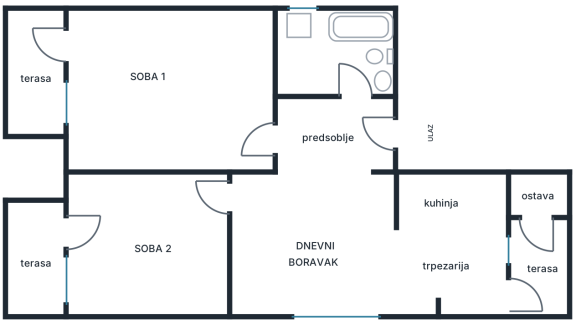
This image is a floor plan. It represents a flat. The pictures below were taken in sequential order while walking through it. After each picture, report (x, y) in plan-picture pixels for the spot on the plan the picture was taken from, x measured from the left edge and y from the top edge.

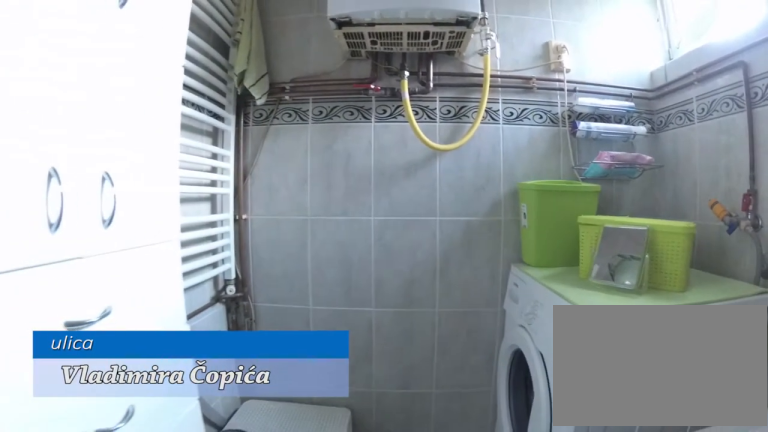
(366, 71)
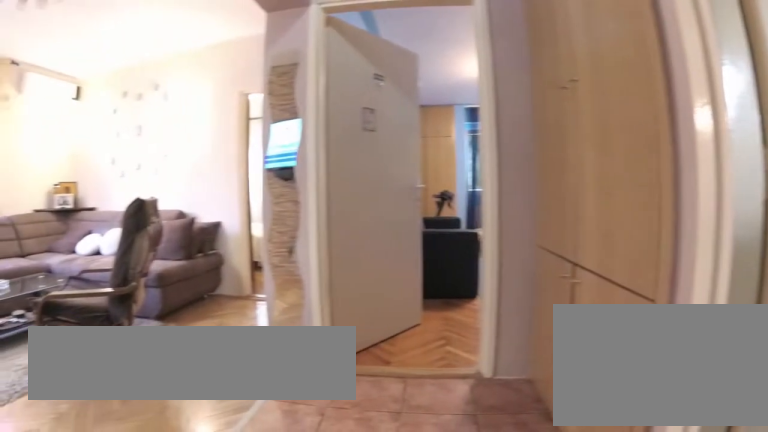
(383, 125)
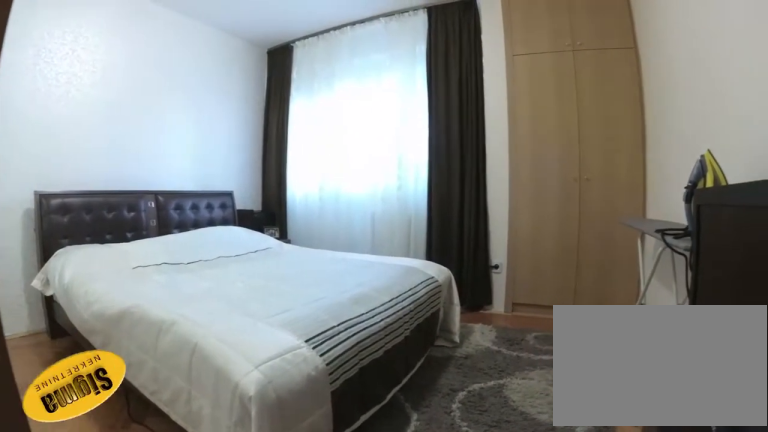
(212, 214)
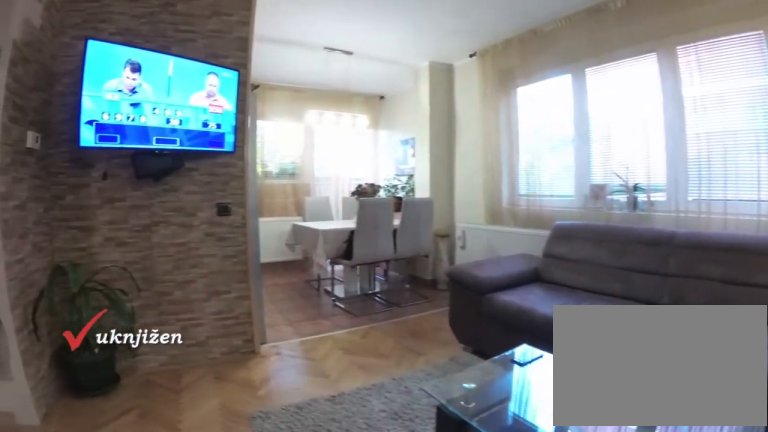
(252, 217)
